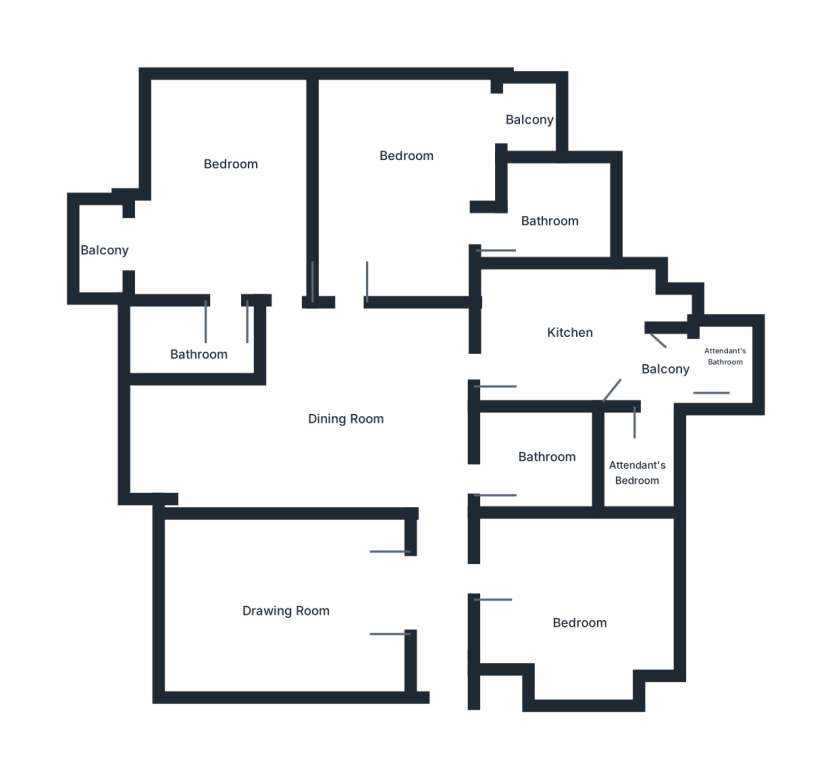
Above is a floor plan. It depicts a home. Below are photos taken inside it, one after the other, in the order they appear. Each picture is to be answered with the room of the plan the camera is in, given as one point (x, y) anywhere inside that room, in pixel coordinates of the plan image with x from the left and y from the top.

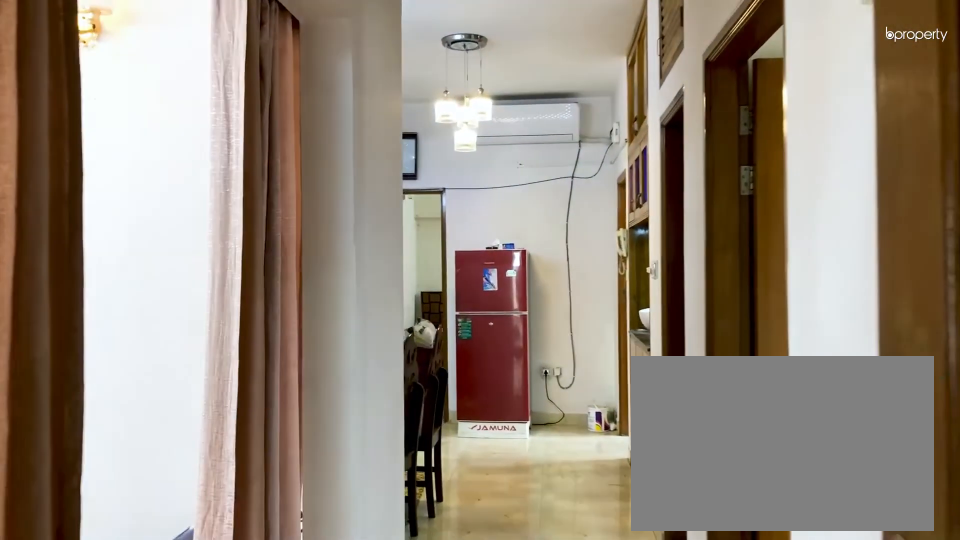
(448, 660)
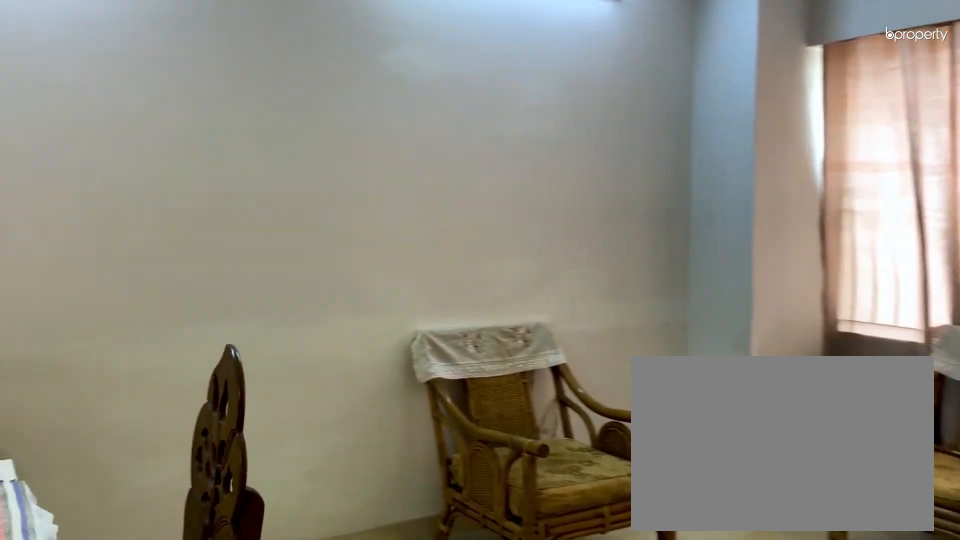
(343, 425)
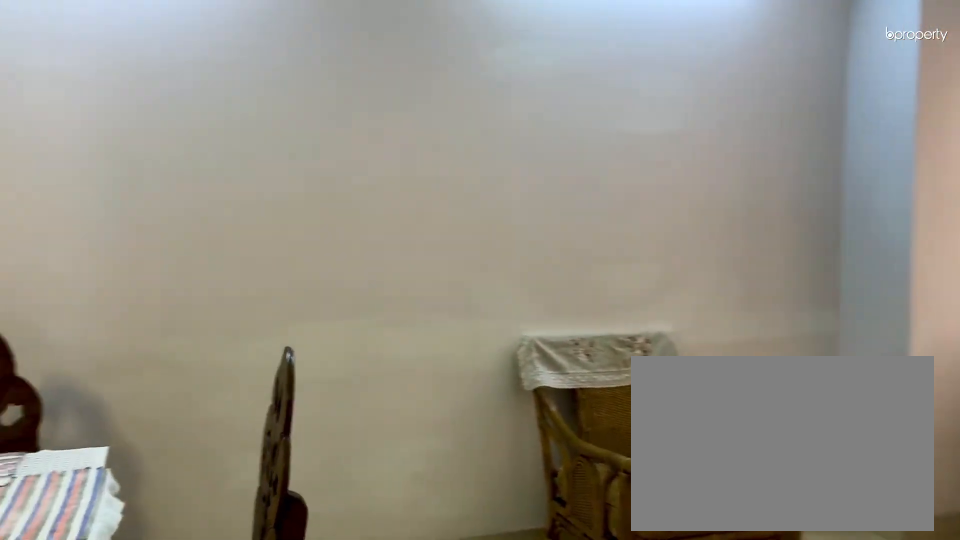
(343, 425)
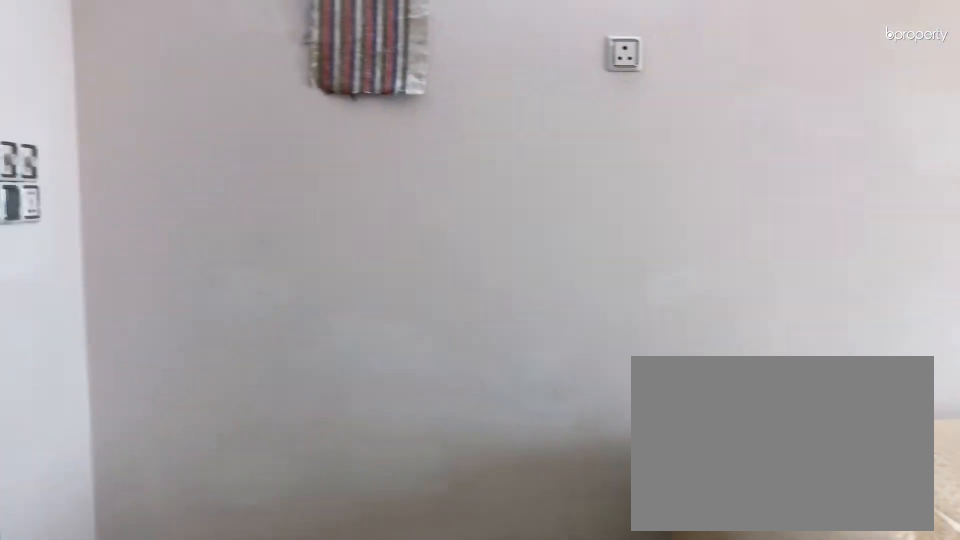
(275, 630)
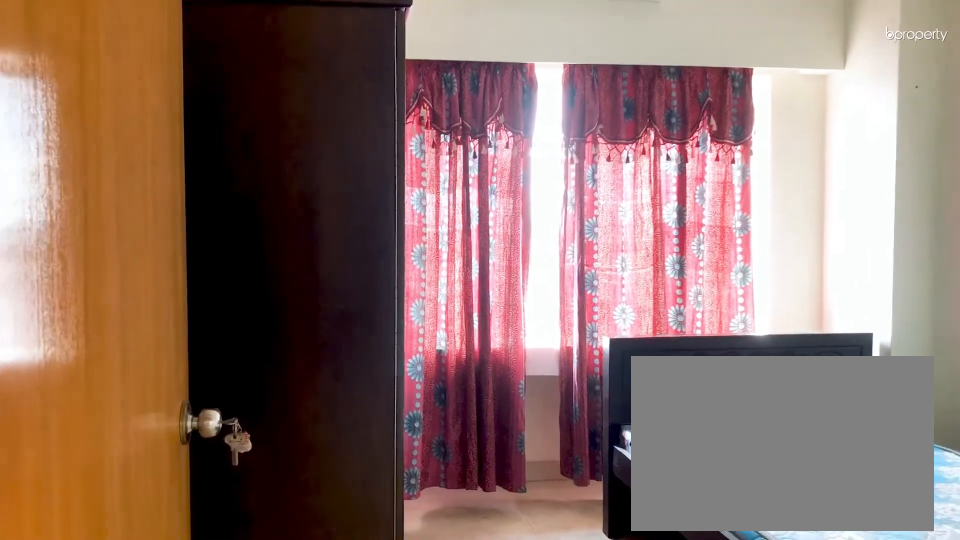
(516, 592)
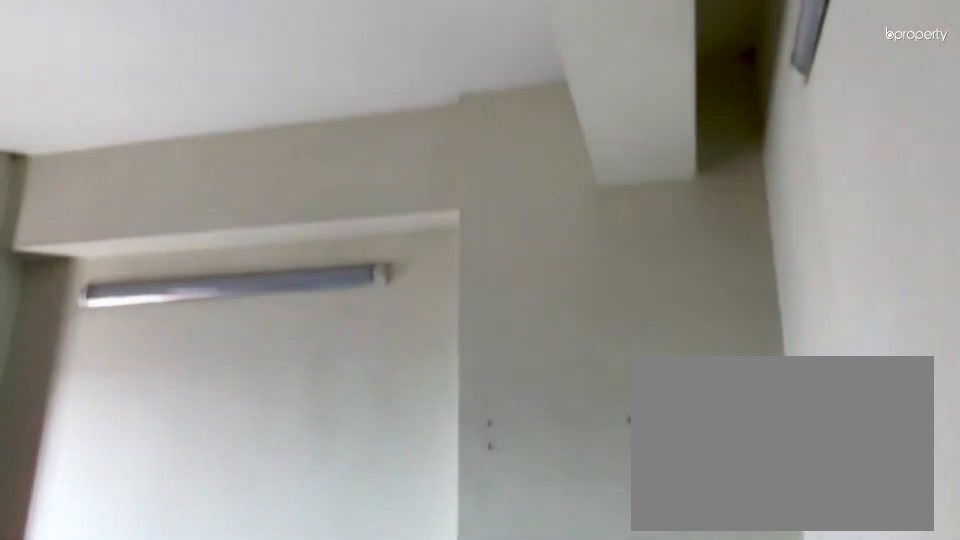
(597, 602)
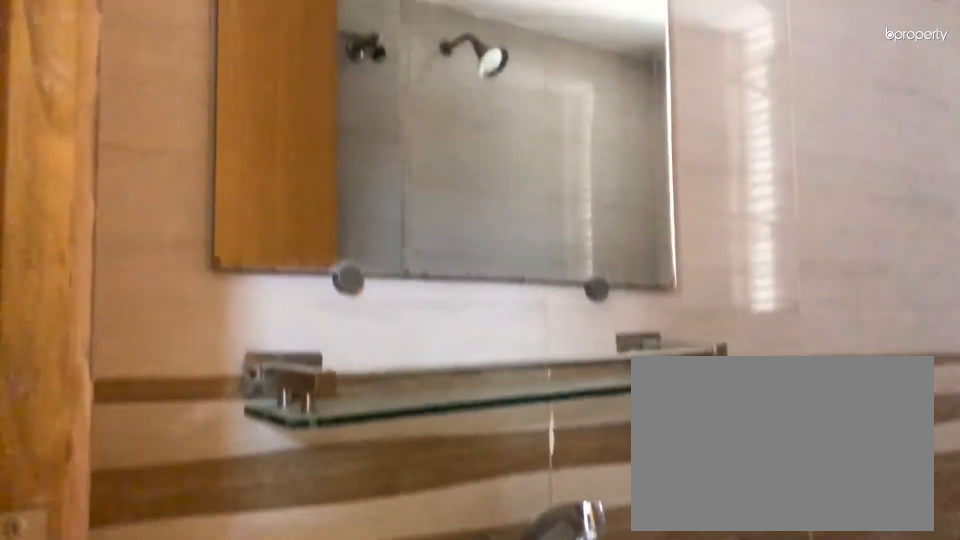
(533, 459)
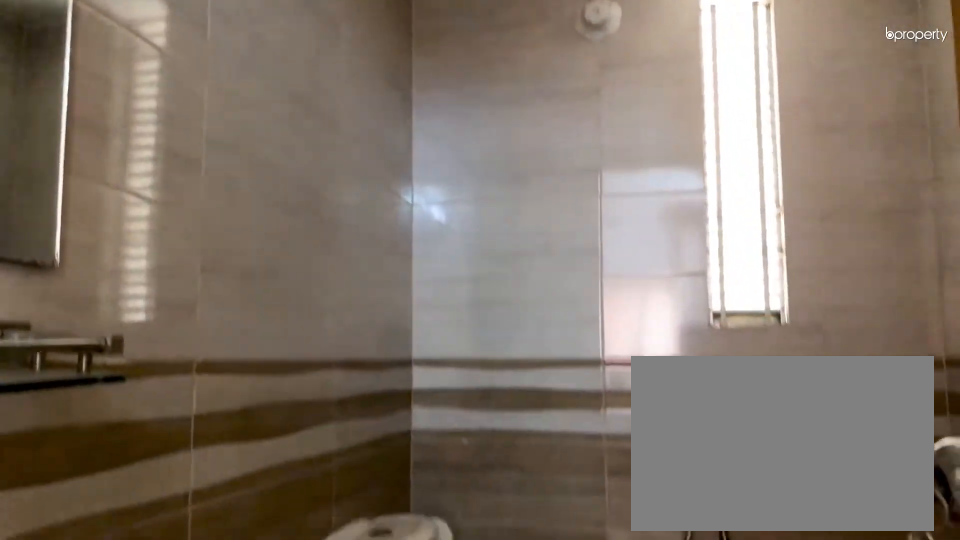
(533, 459)
